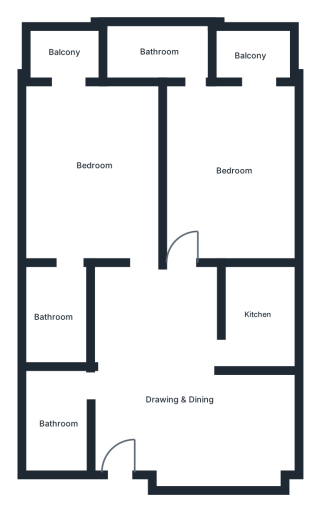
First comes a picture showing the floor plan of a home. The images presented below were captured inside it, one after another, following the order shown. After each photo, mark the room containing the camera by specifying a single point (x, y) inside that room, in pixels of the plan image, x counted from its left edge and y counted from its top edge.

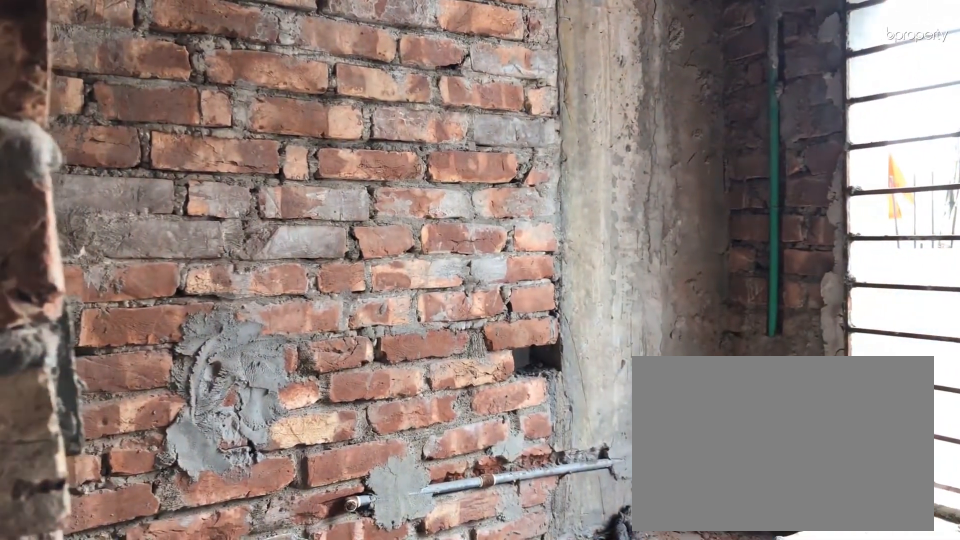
(254, 317)
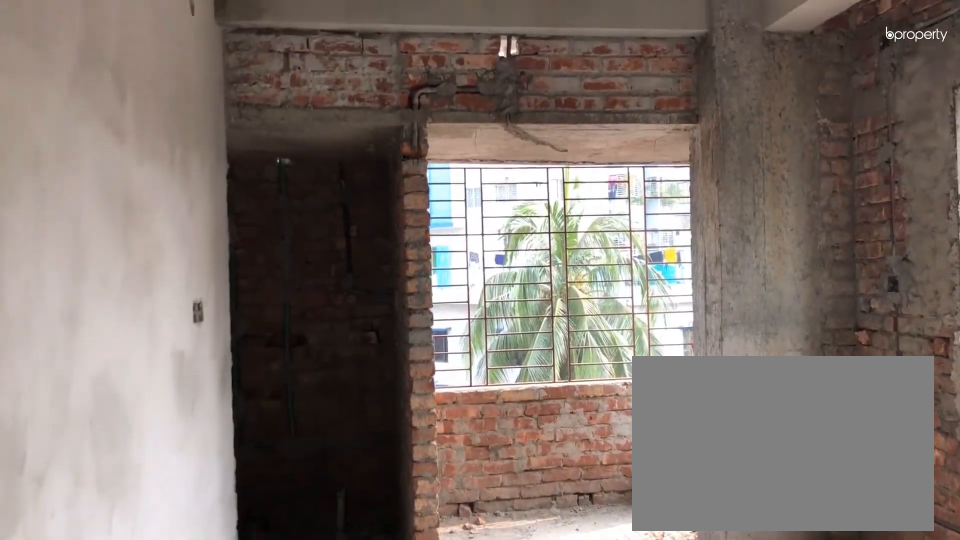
(229, 173)
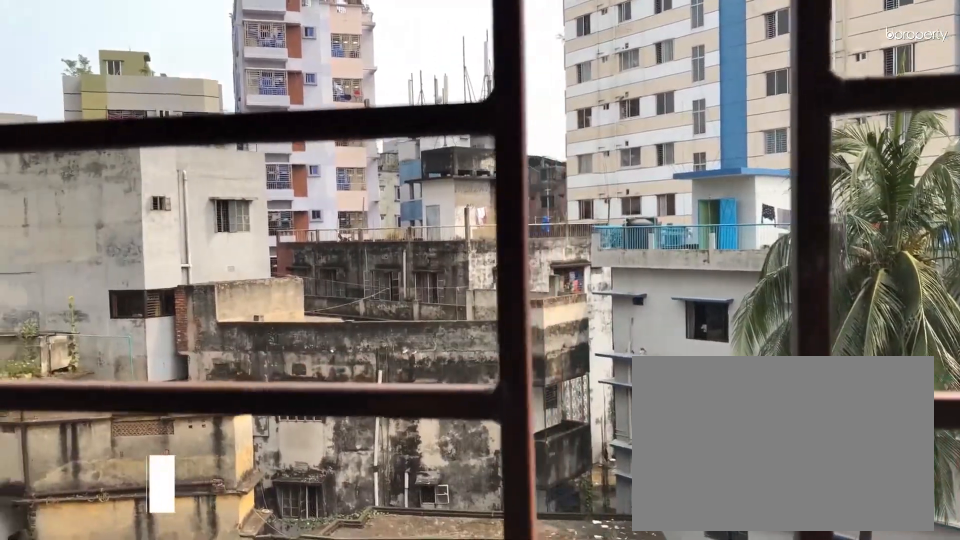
(250, 58)
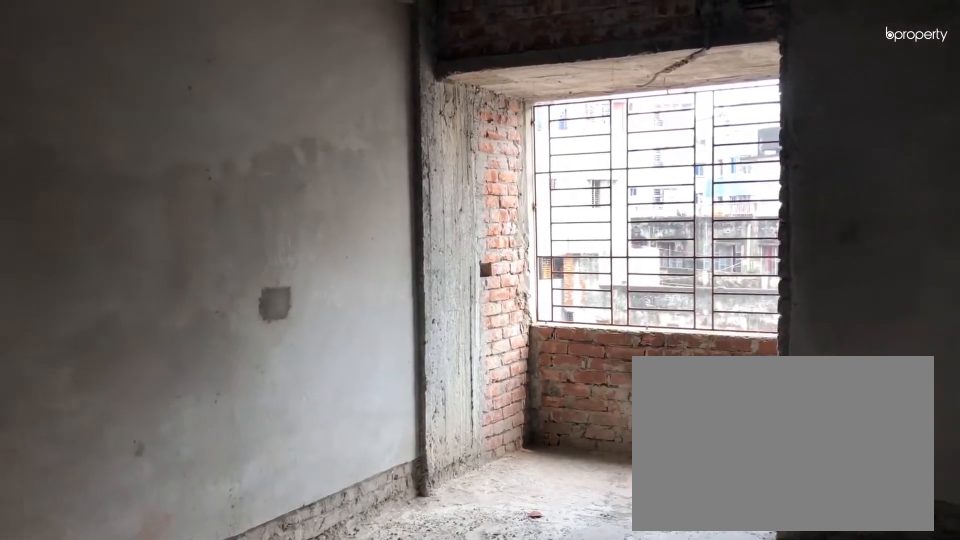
(96, 165)
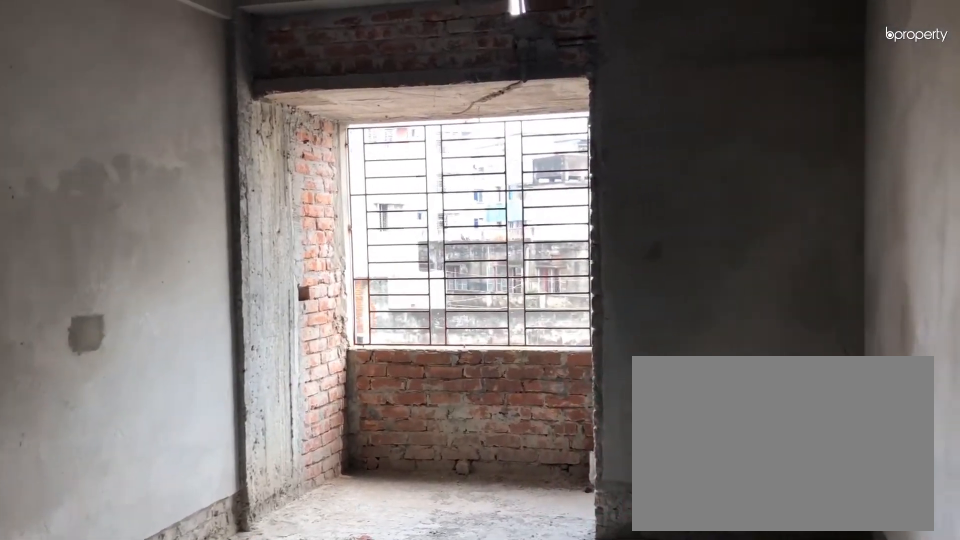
(96, 165)
